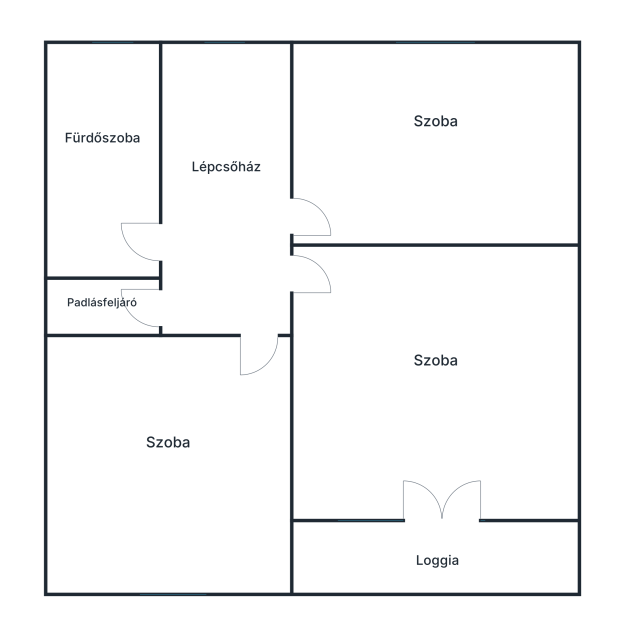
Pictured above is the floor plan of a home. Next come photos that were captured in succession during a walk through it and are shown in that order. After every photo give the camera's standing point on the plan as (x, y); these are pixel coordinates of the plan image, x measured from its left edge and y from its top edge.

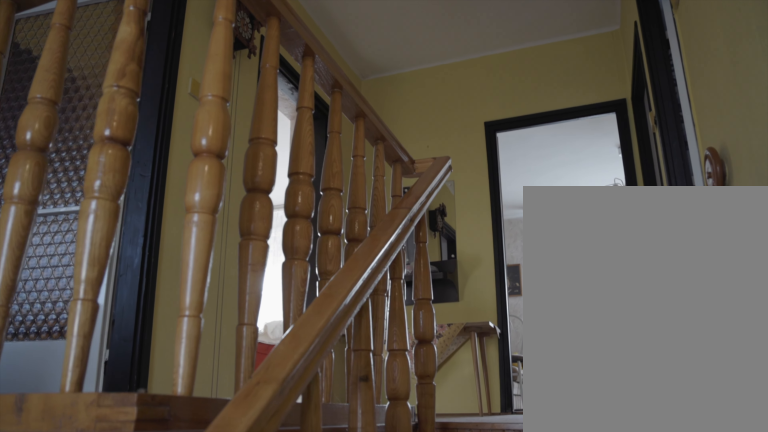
(203, 126)
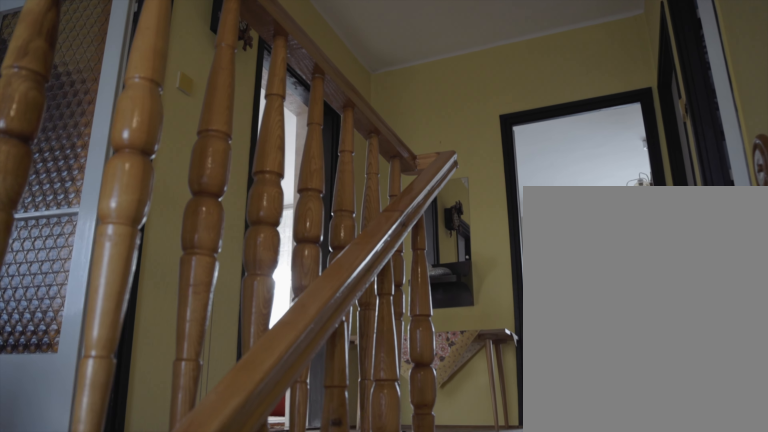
(203, 150)
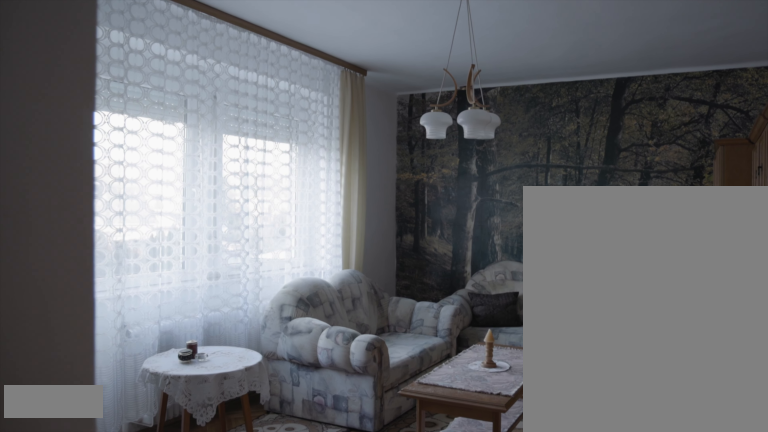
(299, 211)
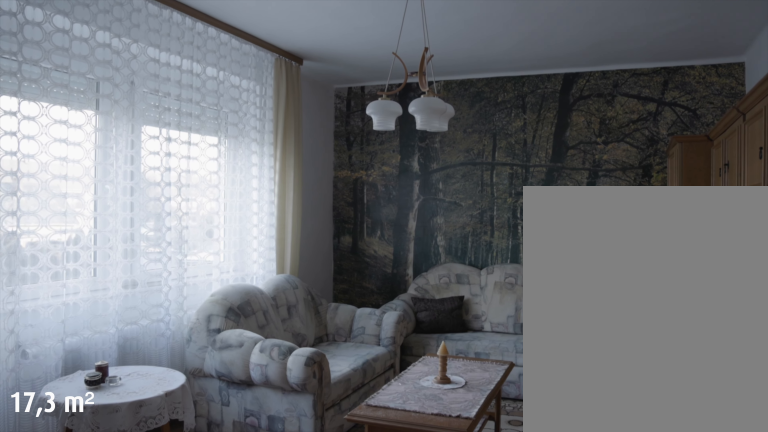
(354, 187)
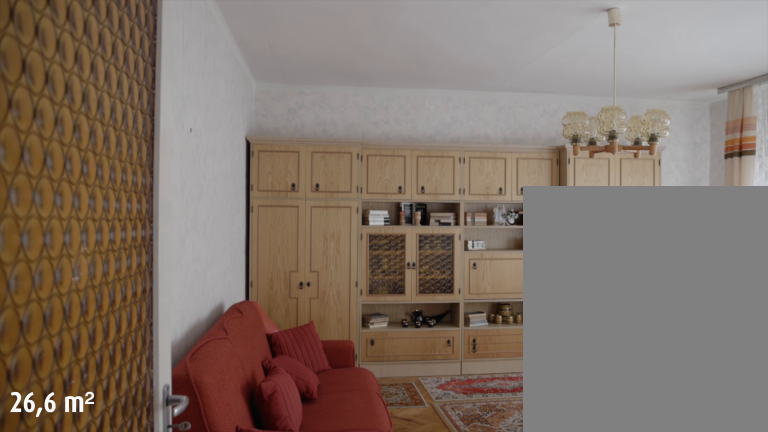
(291, 276)
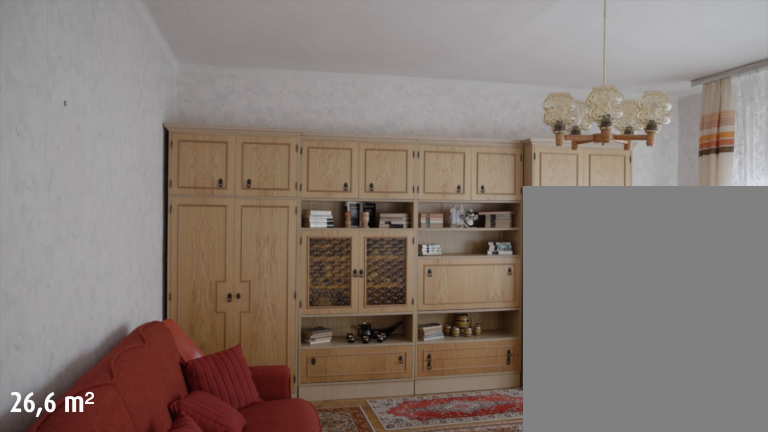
(314, 276)
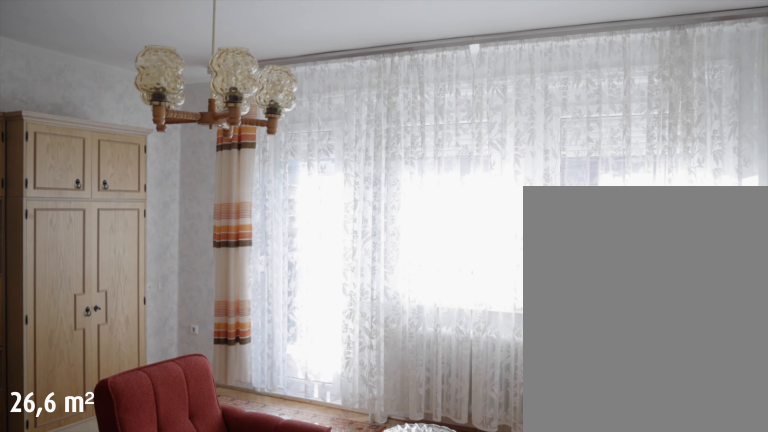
(415, 276)
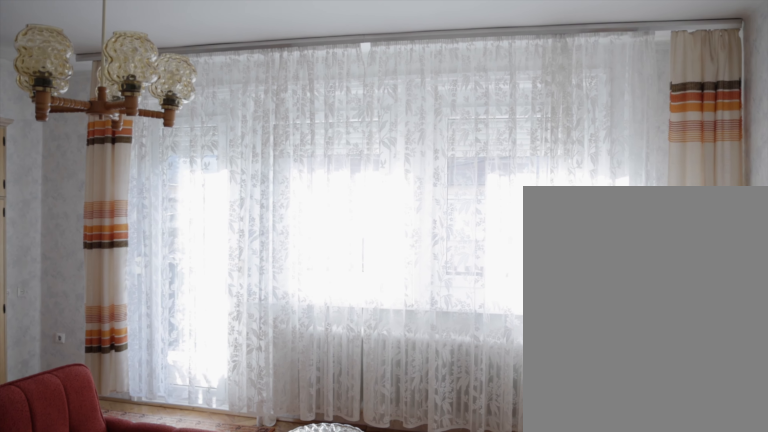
(427, 276)
